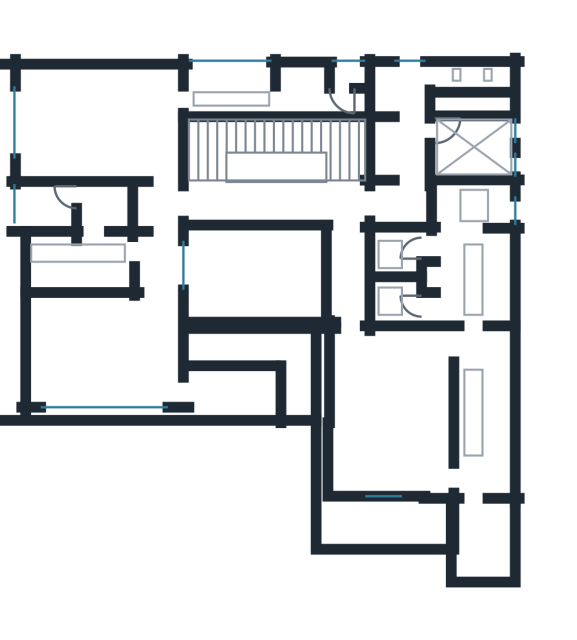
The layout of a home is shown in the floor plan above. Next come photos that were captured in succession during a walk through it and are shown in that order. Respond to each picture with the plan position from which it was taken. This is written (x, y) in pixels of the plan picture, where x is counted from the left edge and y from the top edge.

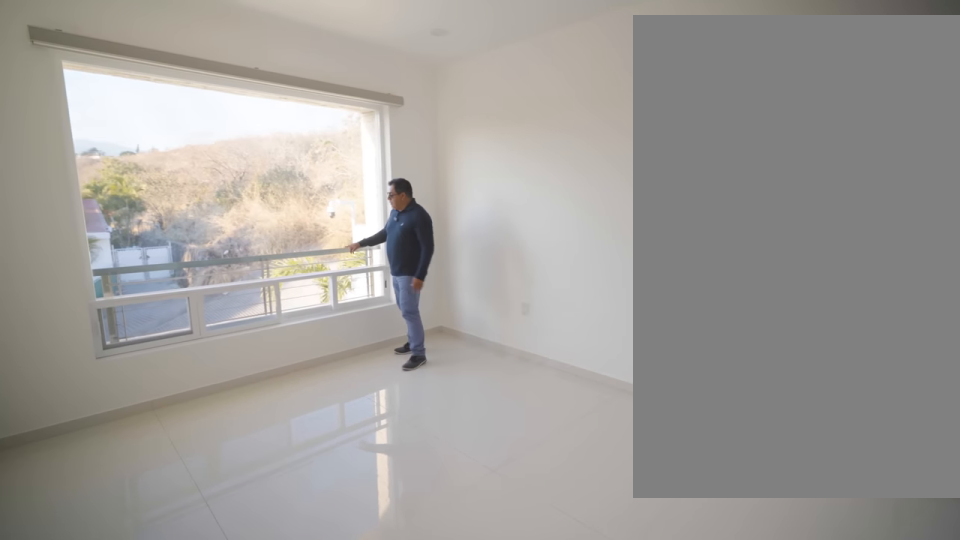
(140, 140)
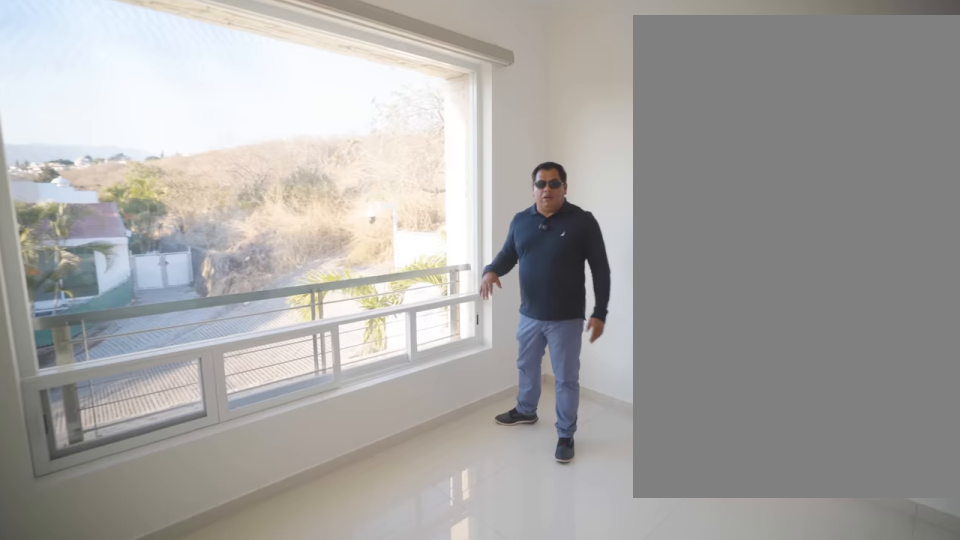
(58, 132)
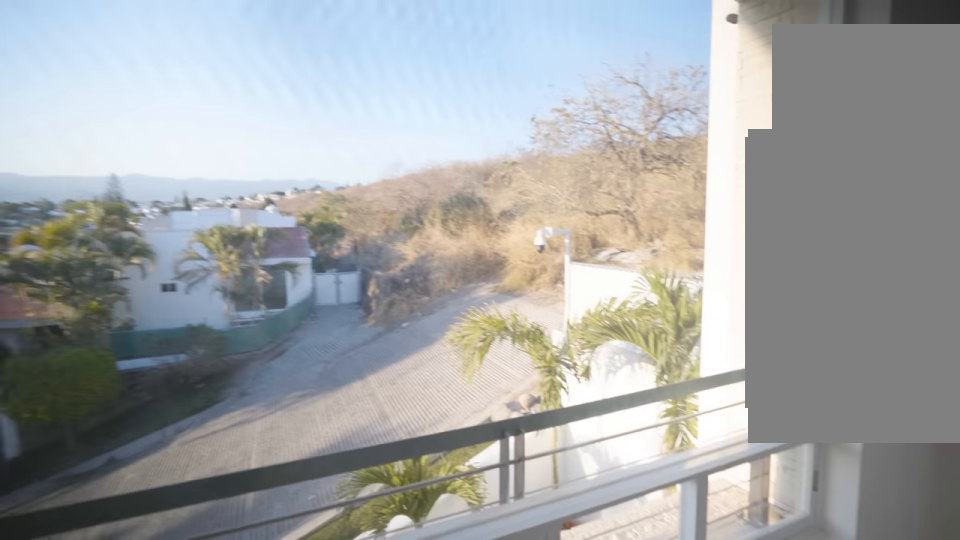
(79, 127)
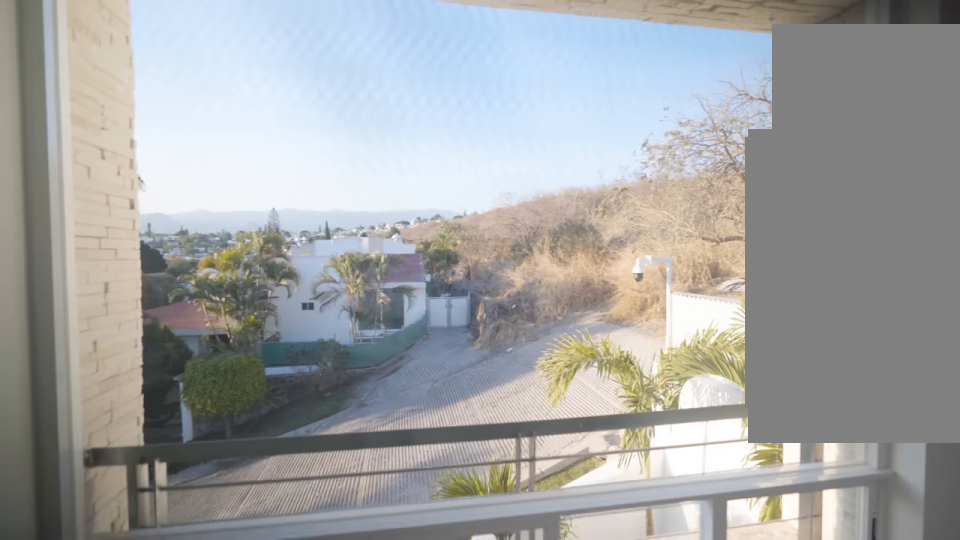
(104, 126)
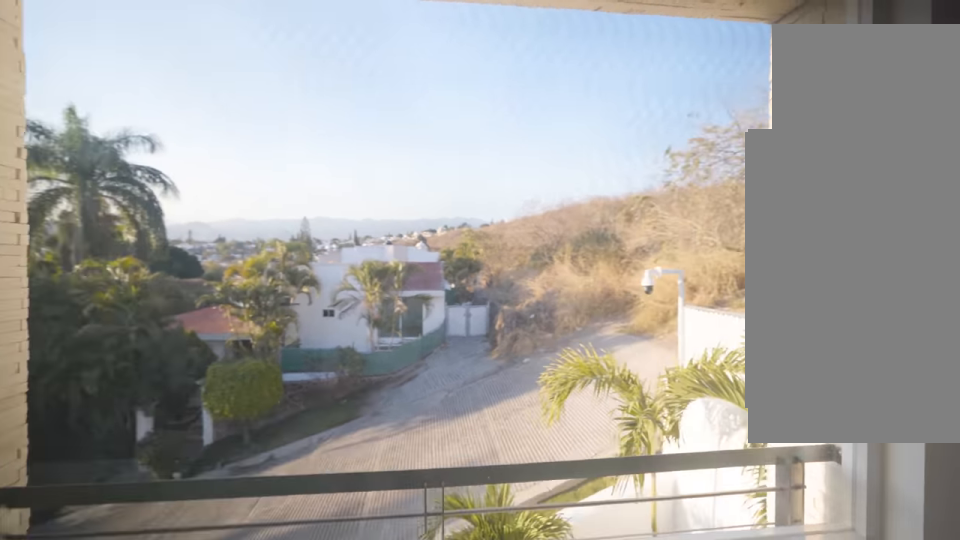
(89, 141)
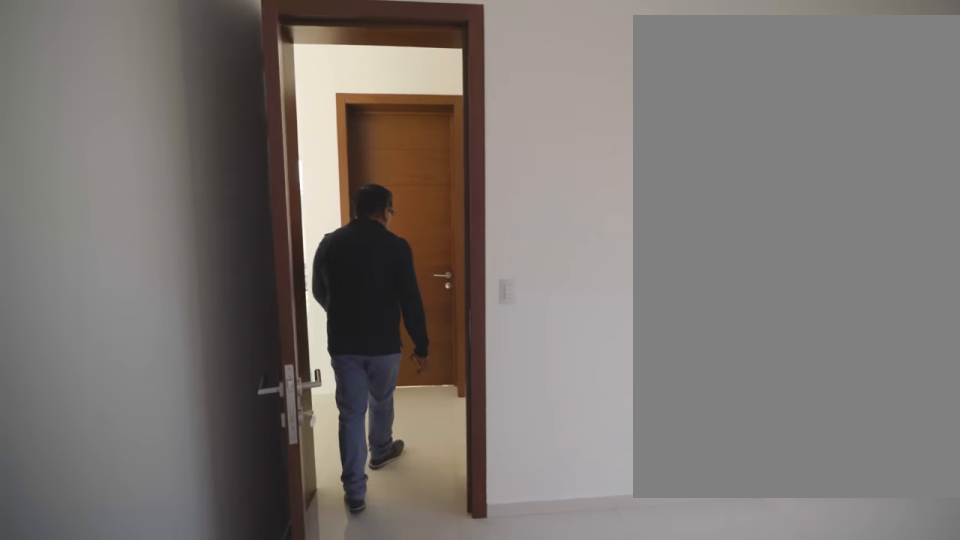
(167, 178)
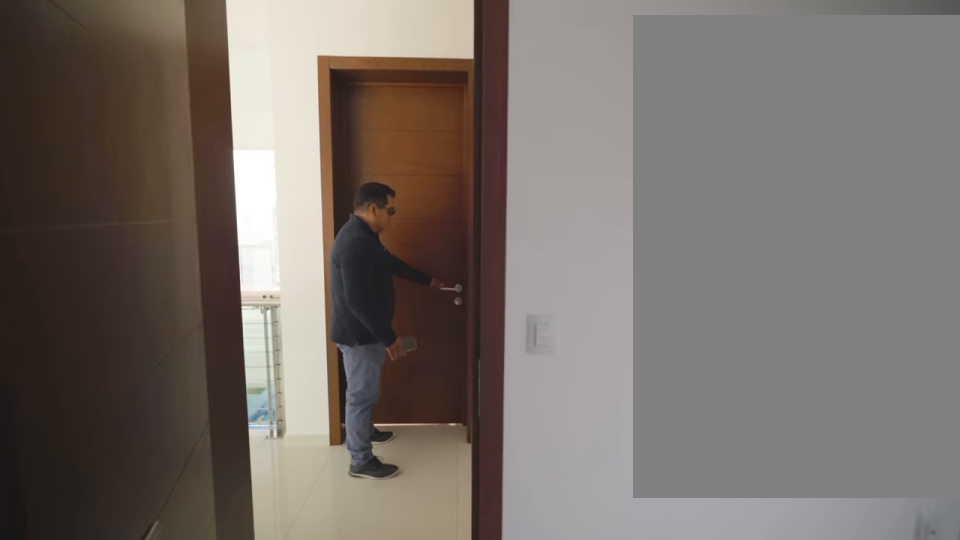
(167, 194)
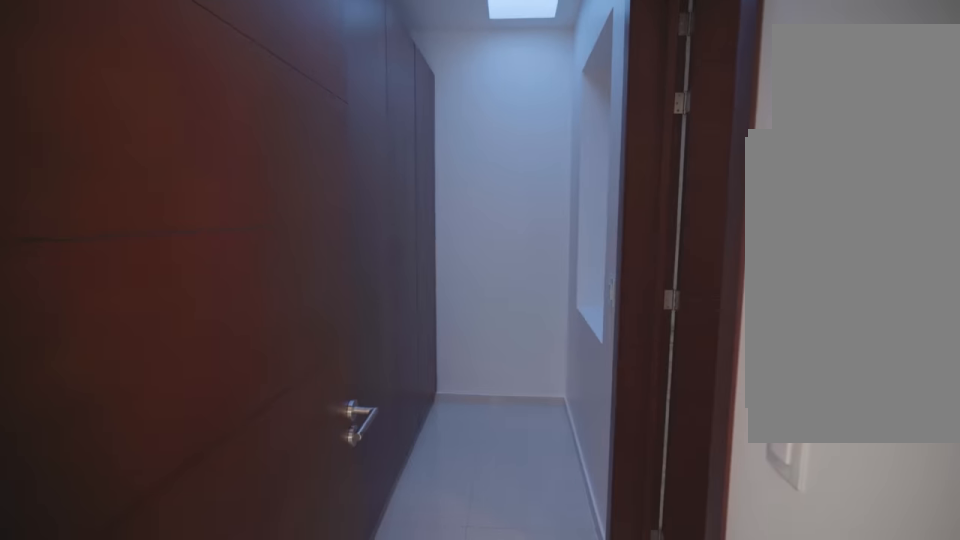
(137, 251)
